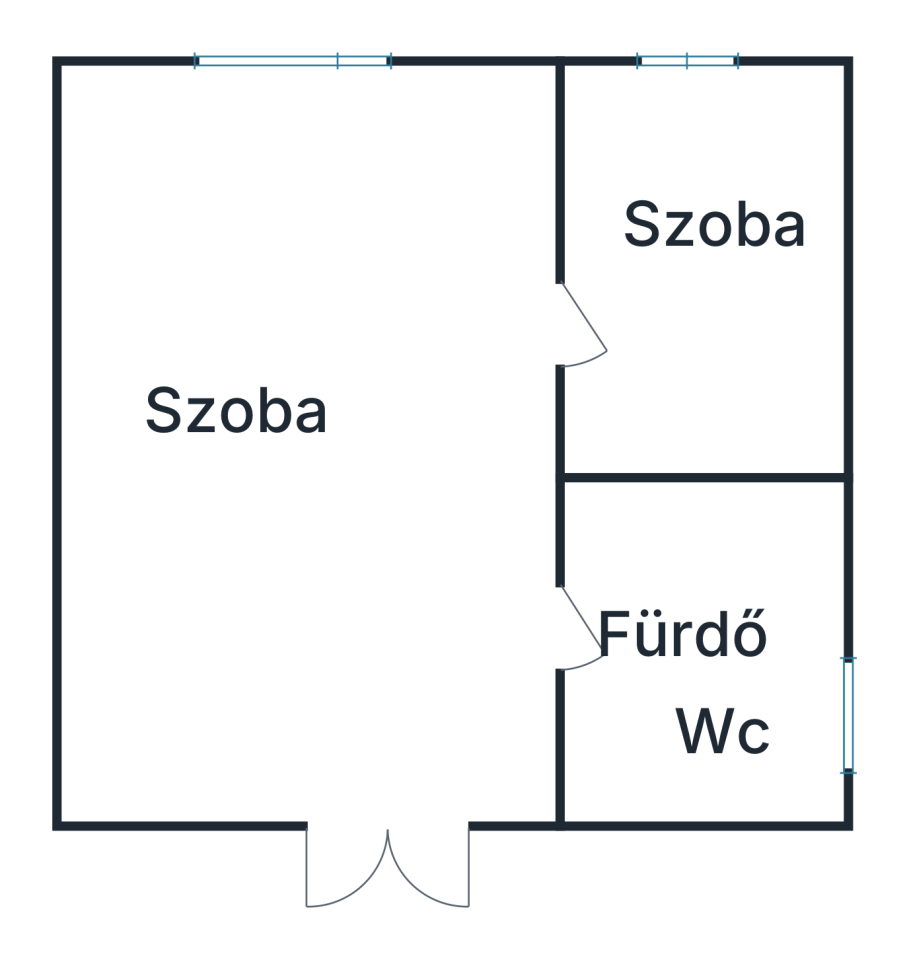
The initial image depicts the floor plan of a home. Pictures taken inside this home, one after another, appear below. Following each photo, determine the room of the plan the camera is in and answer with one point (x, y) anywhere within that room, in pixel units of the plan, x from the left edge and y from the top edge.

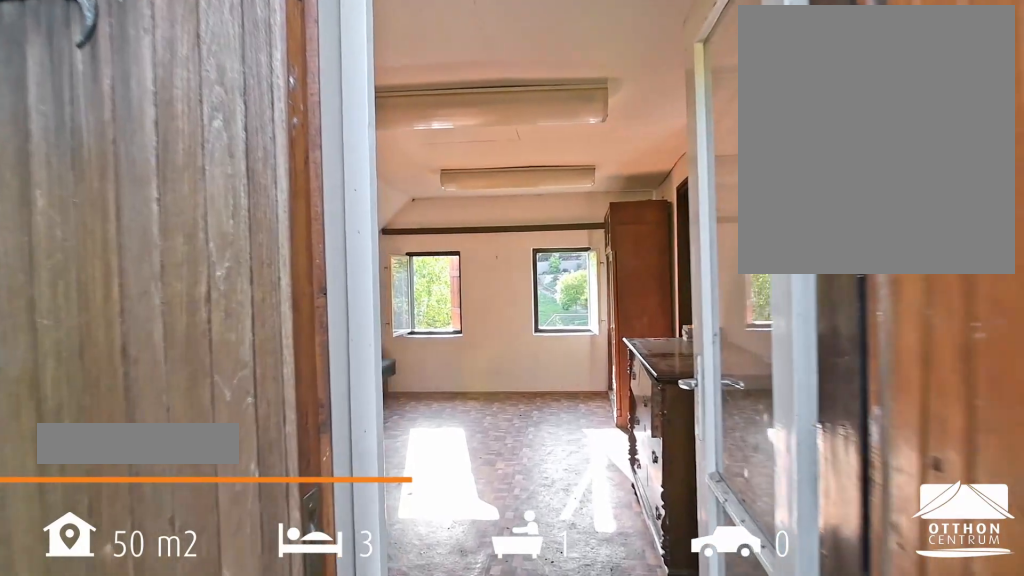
(312, 447)
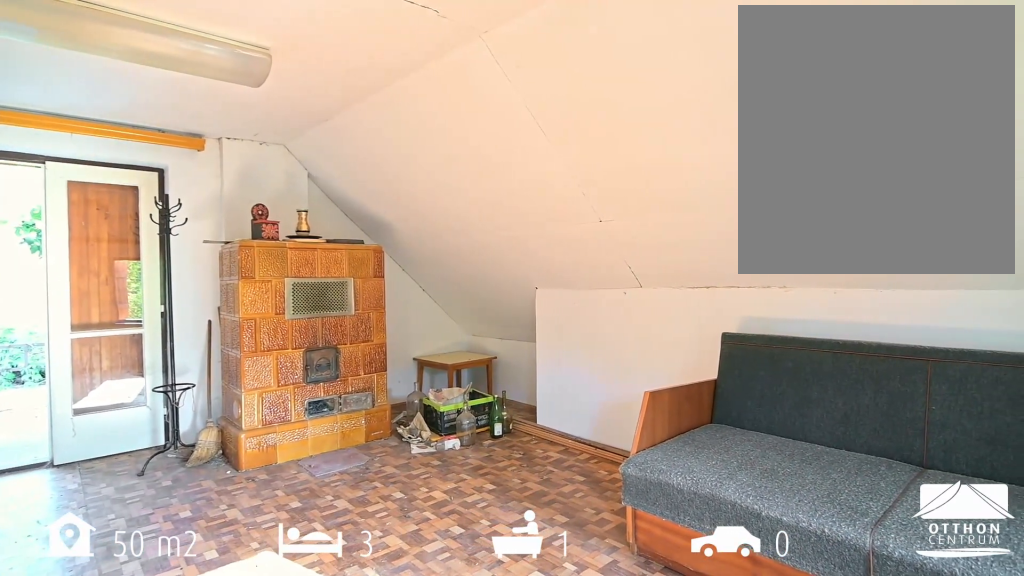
(312, 447)
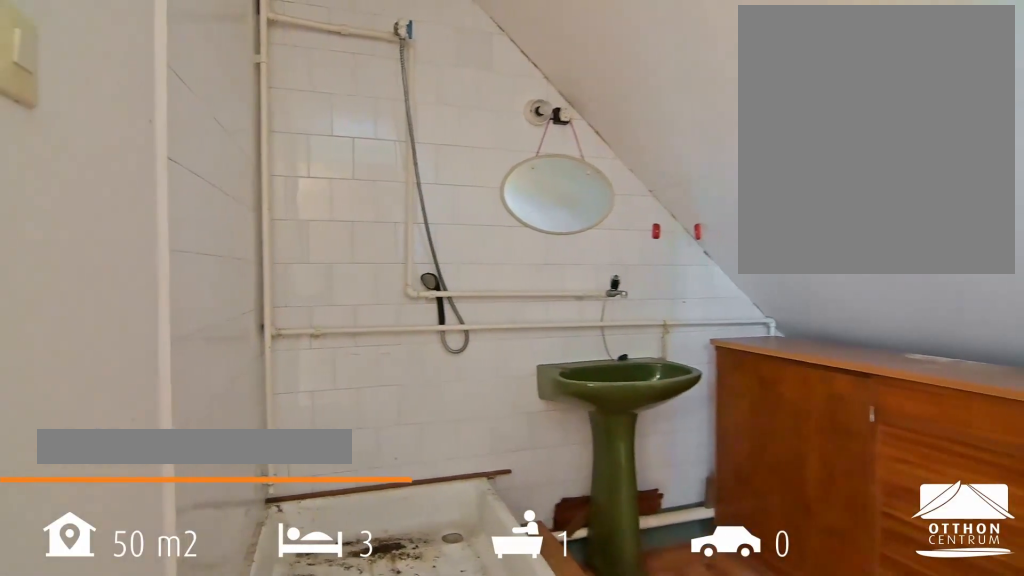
(704, 653)
